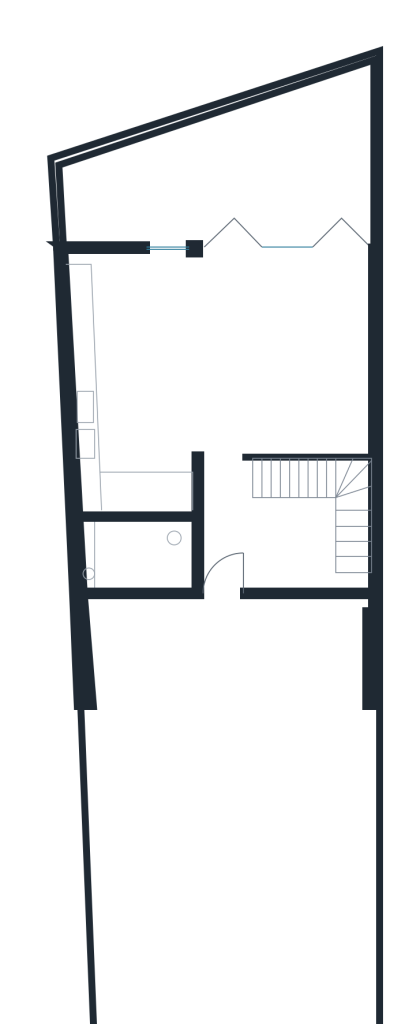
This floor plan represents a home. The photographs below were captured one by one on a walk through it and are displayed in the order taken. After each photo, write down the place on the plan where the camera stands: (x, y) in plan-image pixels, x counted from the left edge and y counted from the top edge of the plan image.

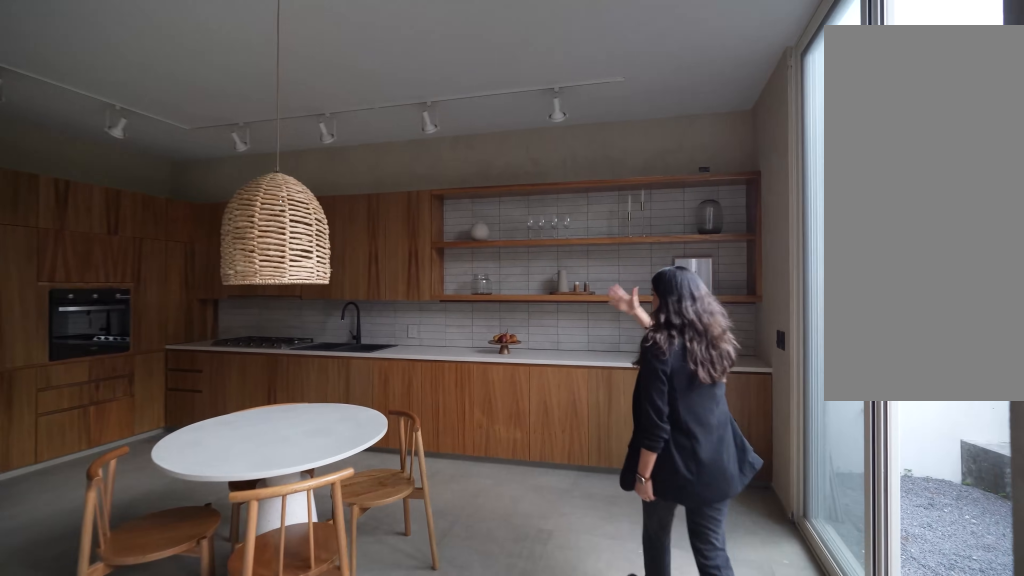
(223, 277)
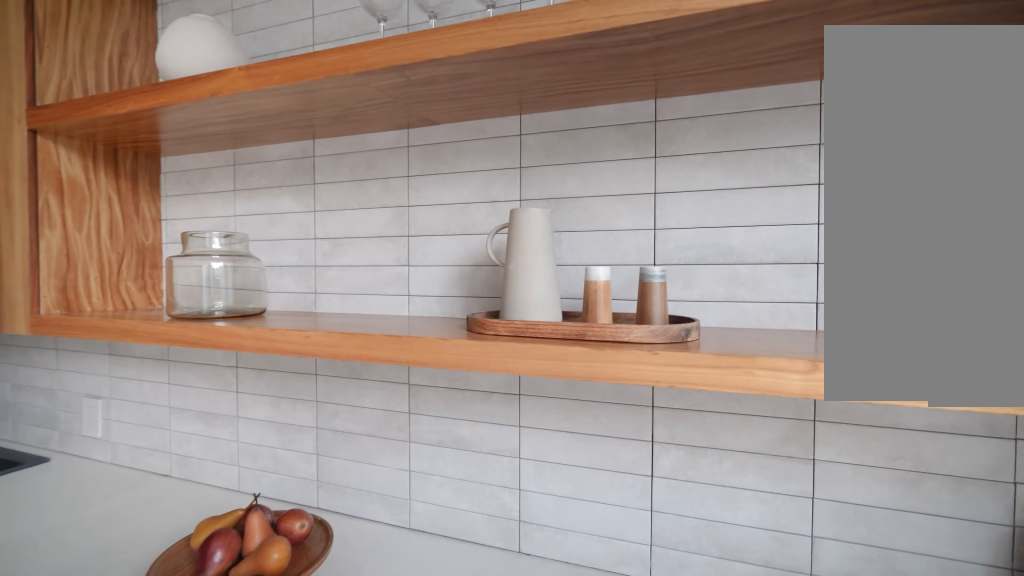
(123, 302)
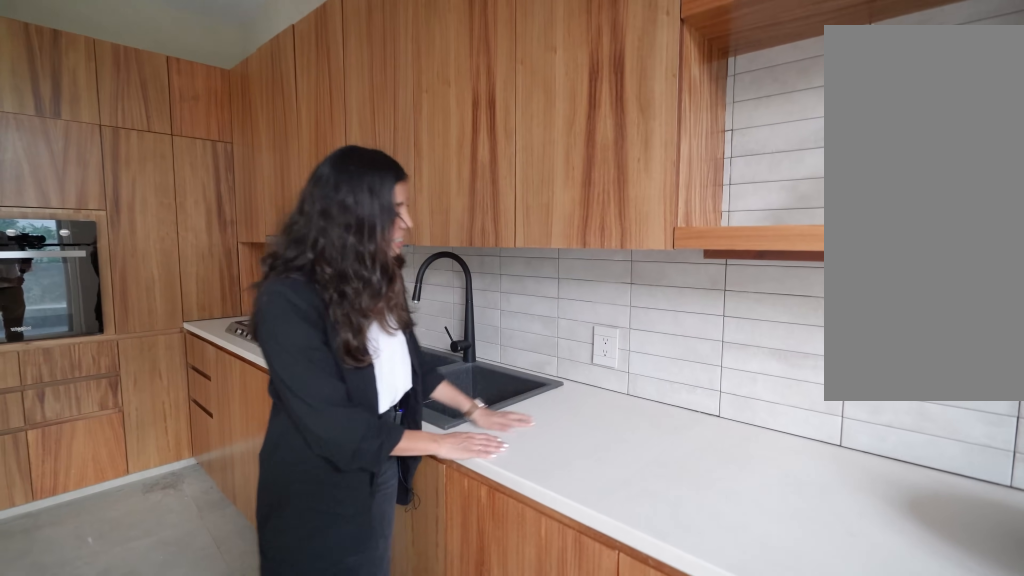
(126, 337)
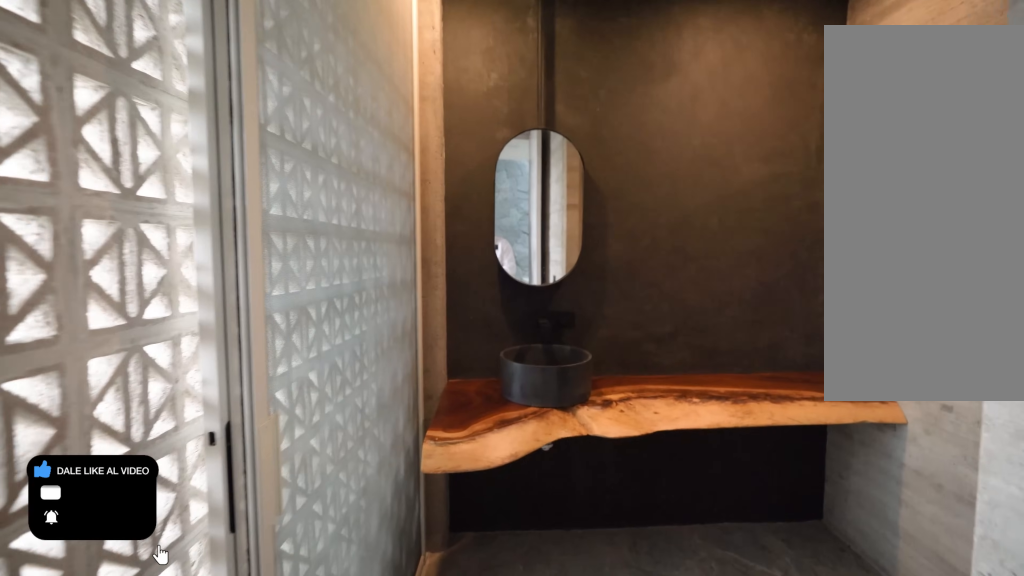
(148, 570)
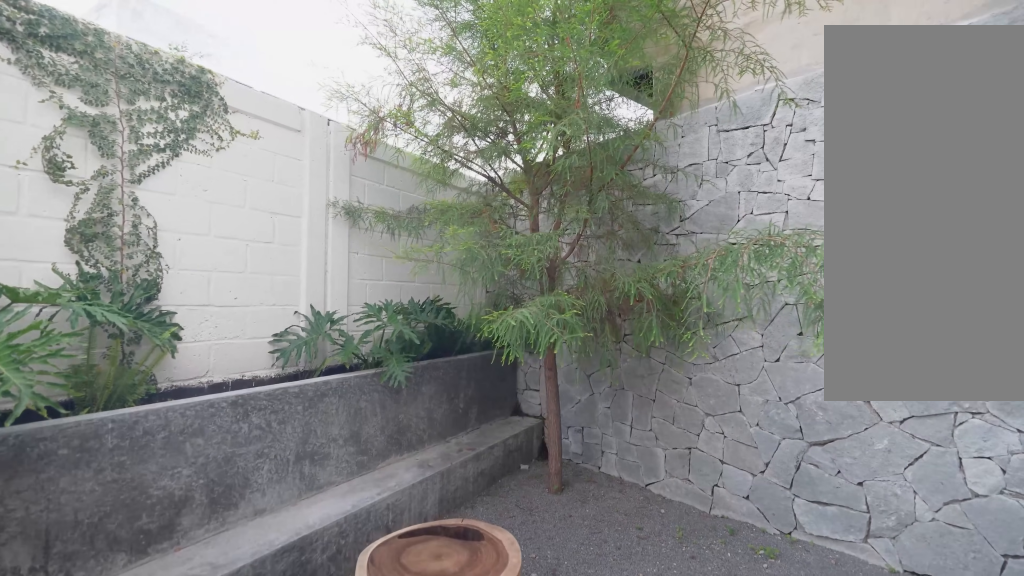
(223, 225)
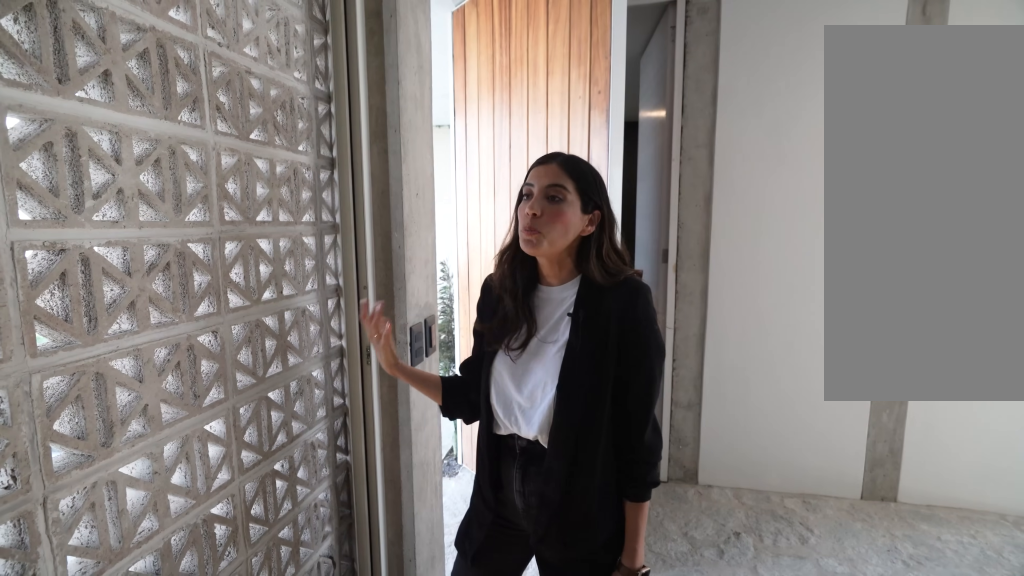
(300, 577)
